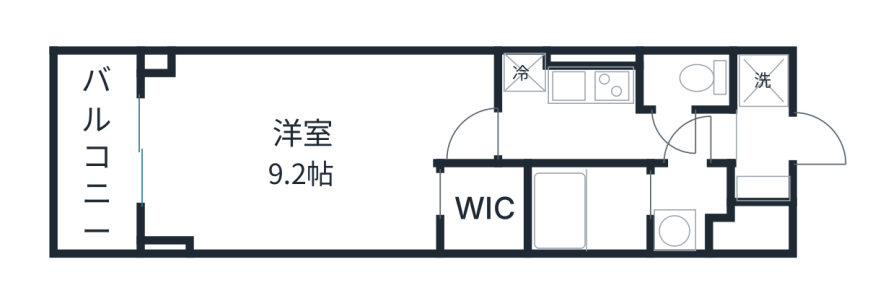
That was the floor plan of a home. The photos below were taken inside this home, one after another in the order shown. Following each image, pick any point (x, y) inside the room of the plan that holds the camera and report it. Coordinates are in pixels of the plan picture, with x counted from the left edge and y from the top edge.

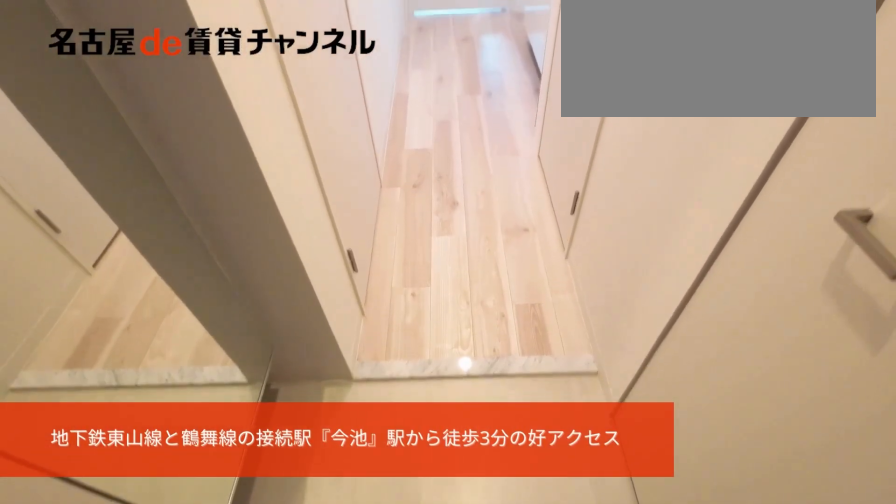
(762, 144)
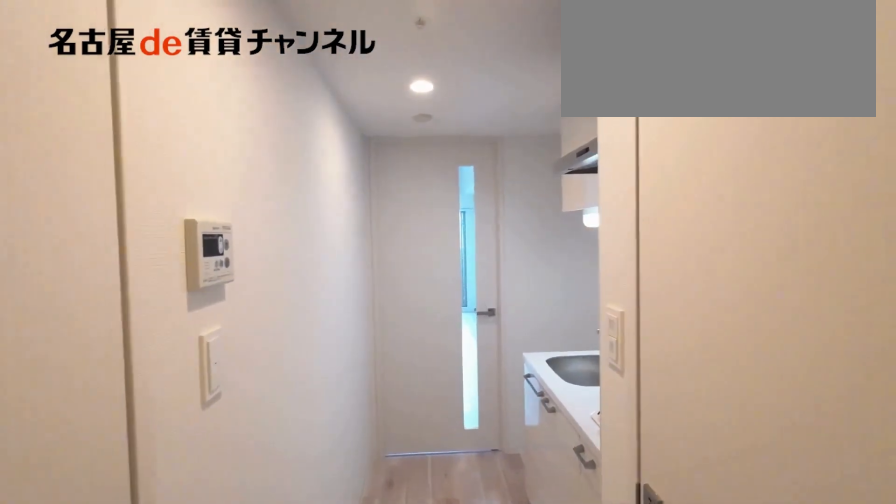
(589, 86)
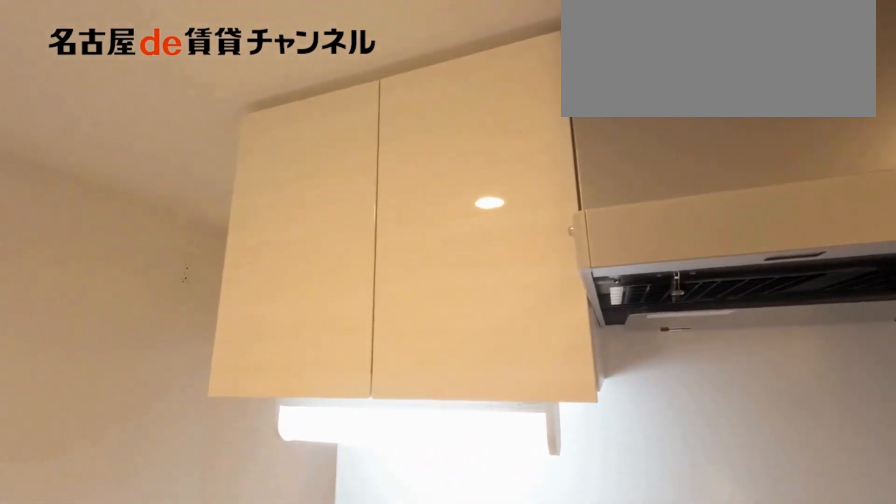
(589, 86)
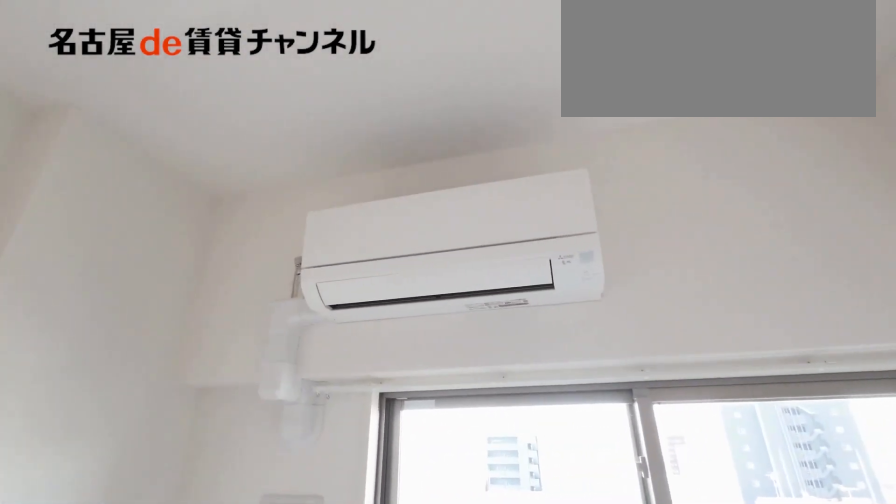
(309, 147)
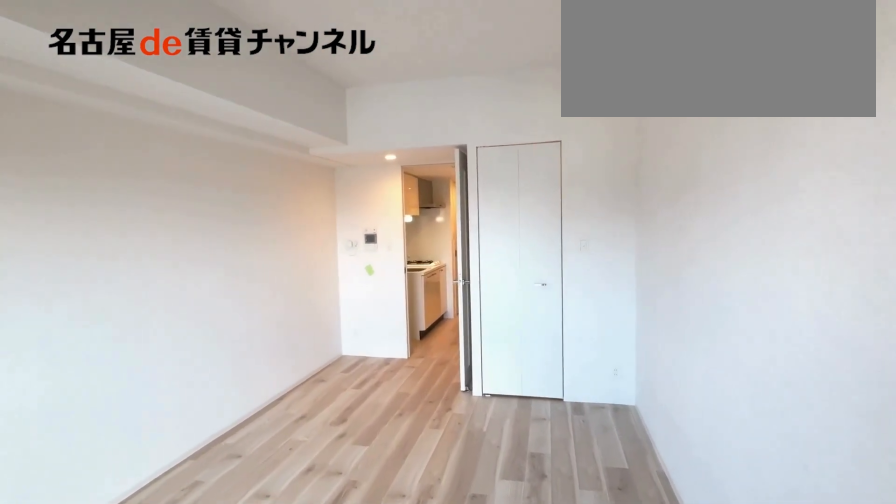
(309, 147)
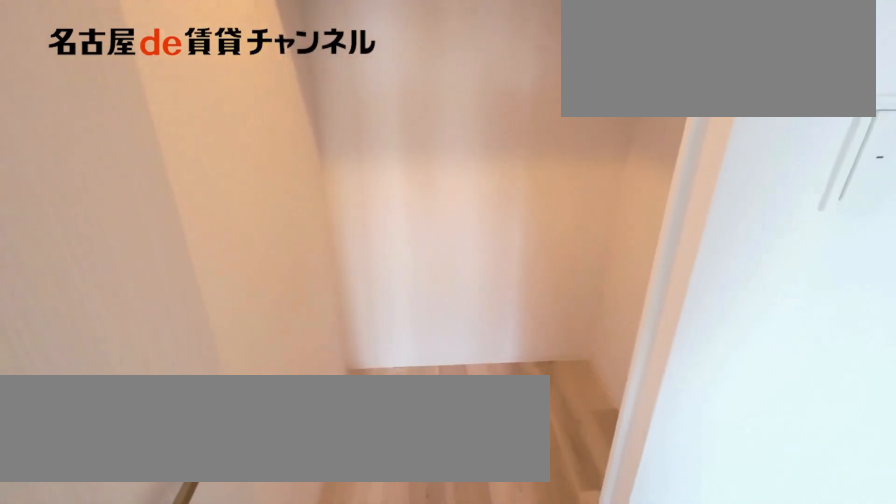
(484, 210)
